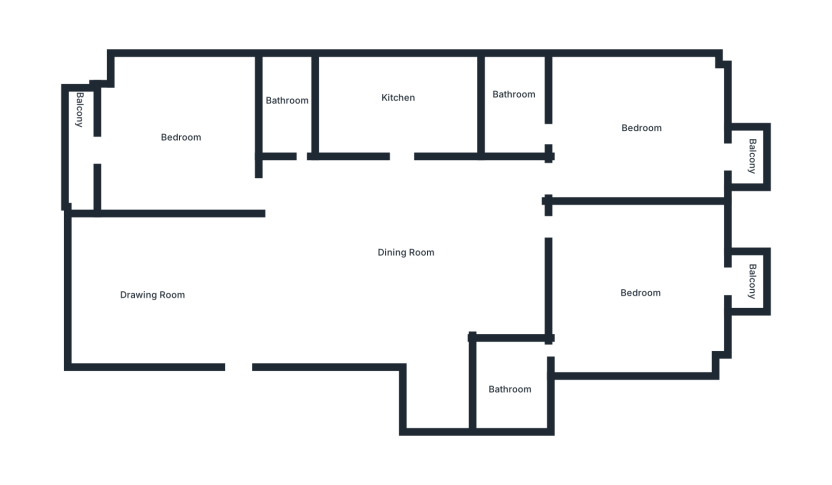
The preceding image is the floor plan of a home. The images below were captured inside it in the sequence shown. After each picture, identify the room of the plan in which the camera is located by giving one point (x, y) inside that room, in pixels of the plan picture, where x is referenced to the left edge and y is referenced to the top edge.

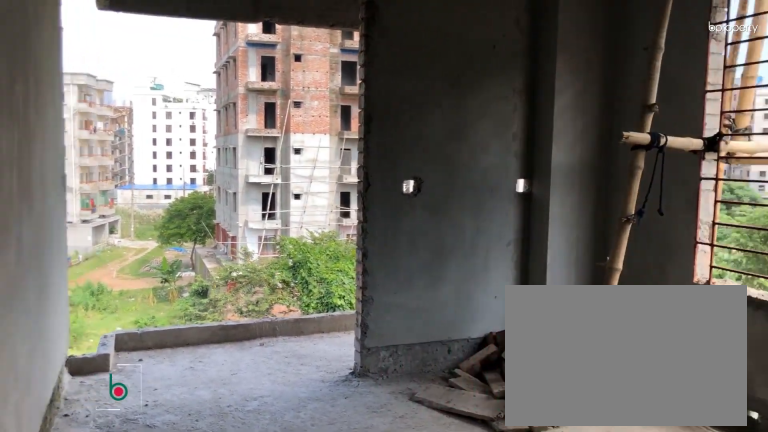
(179, 141)
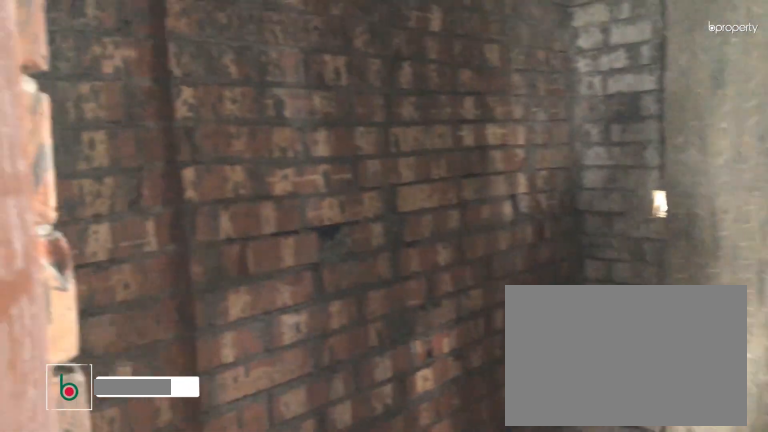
(283, 98)
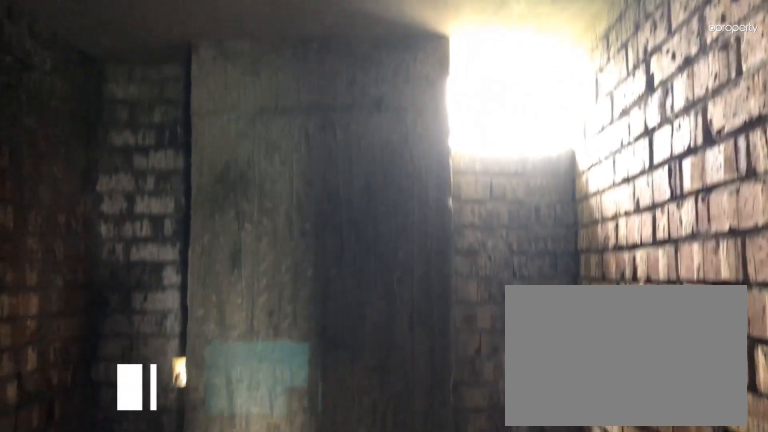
(283, 98)
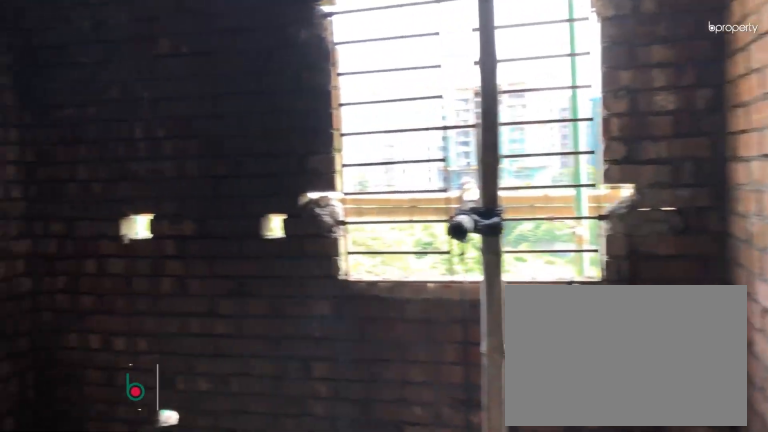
(400, 102)
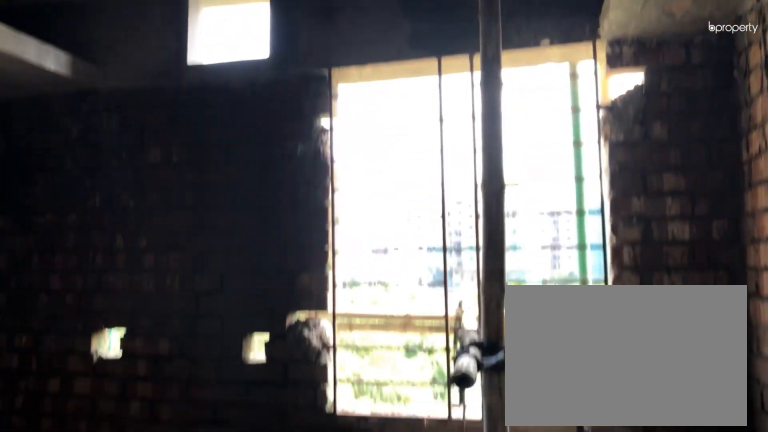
(400, 102)
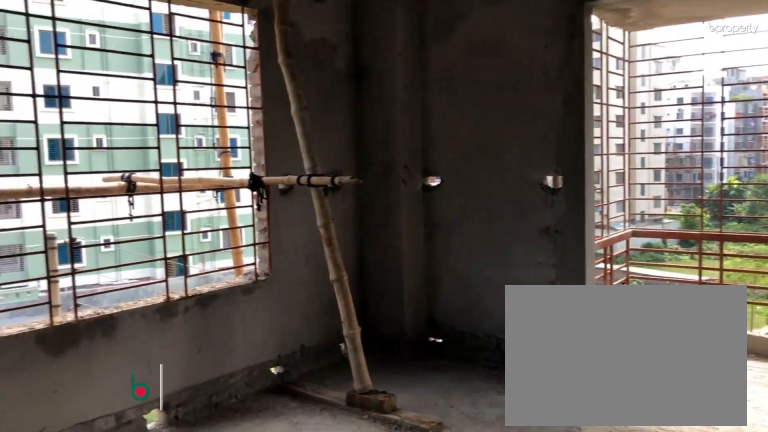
(642, 130)
